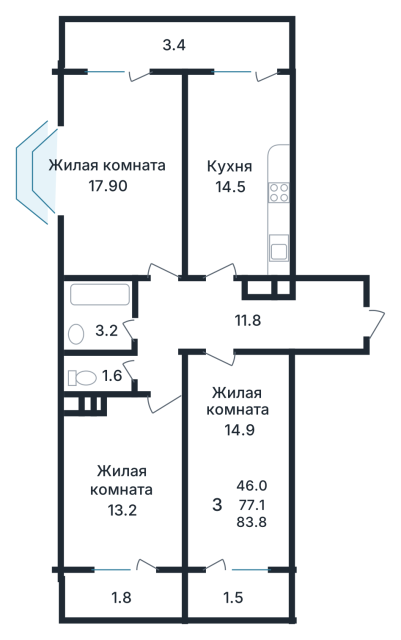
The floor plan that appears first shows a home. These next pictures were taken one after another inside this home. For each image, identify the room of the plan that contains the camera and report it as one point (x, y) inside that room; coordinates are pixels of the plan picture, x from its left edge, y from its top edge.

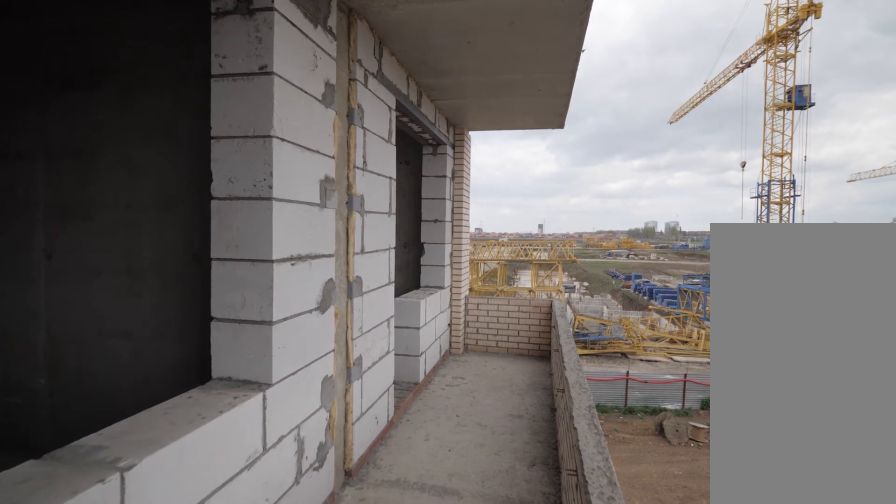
(176, 44)
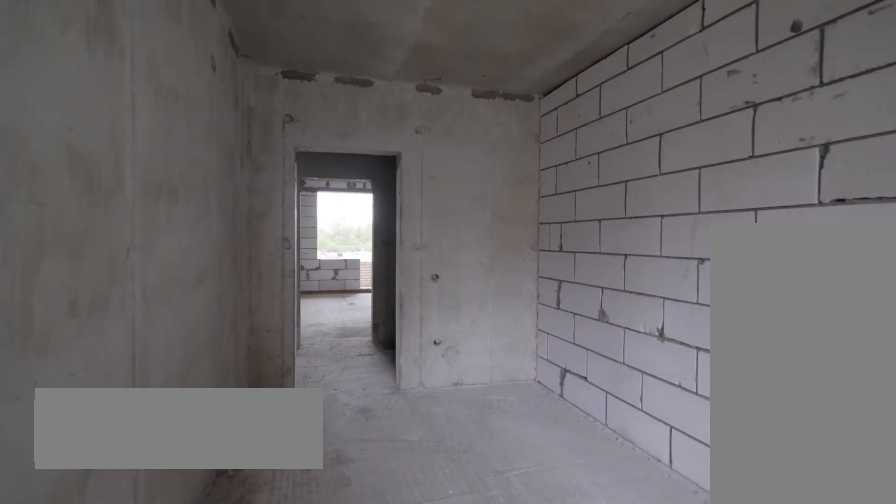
(238, 460)
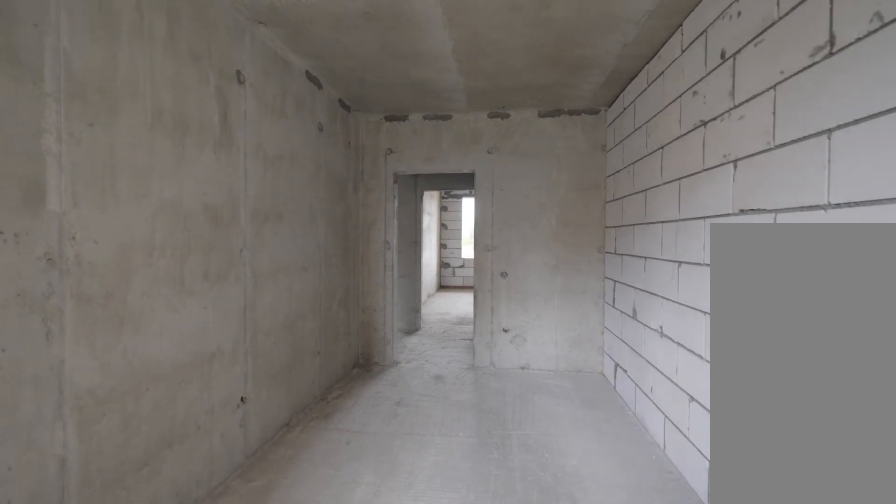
(238, 460)
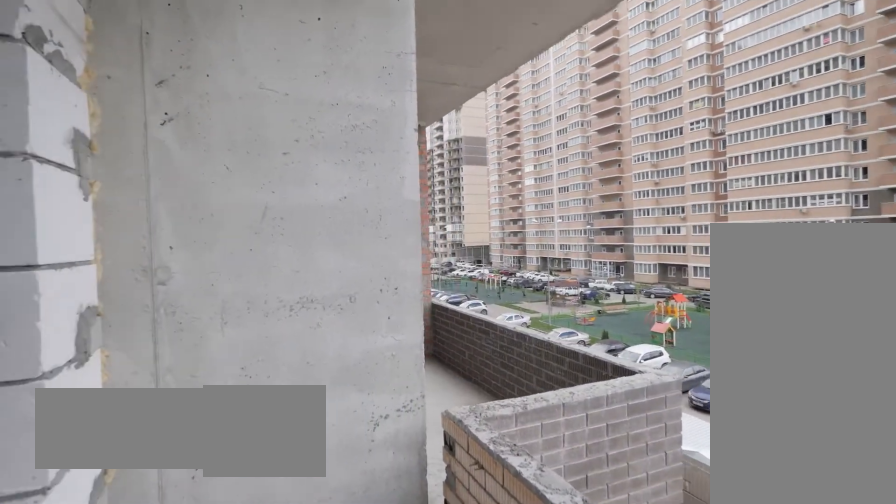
(234, 596)
